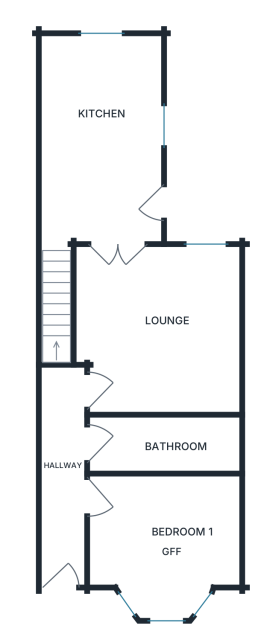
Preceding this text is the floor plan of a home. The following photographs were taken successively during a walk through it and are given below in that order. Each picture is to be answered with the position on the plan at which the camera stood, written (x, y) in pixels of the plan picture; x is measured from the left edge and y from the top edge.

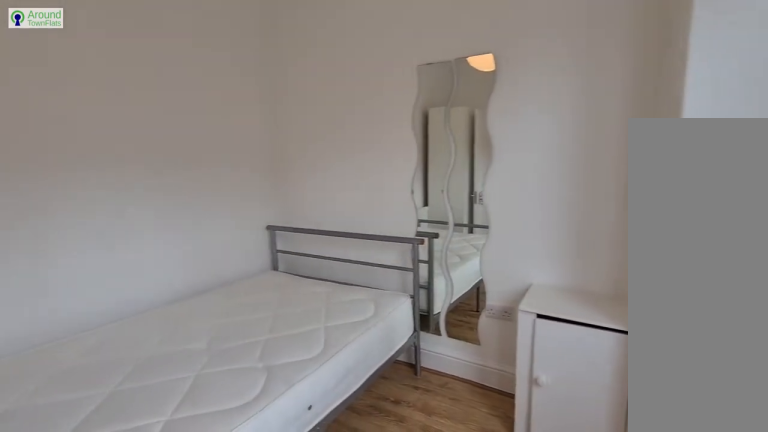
(113, 563)
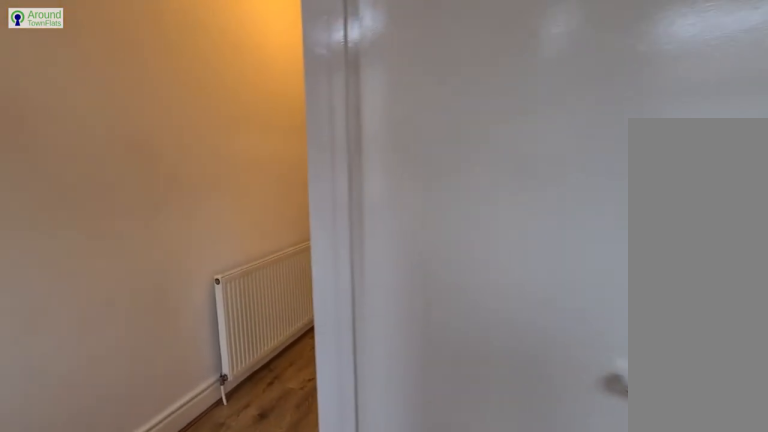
(97, 522)
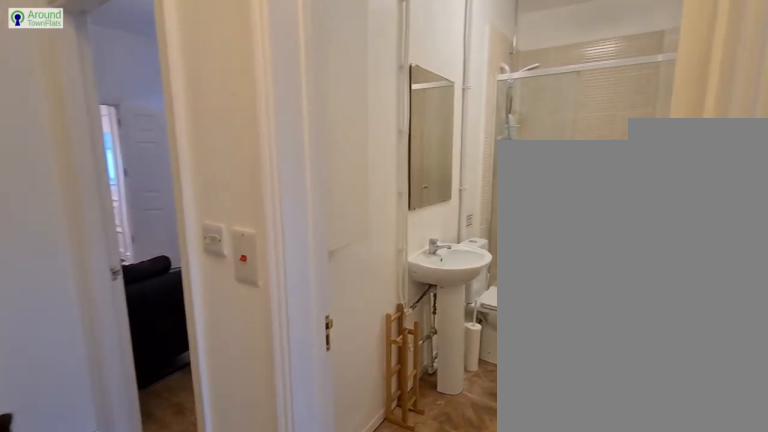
(72, 457)
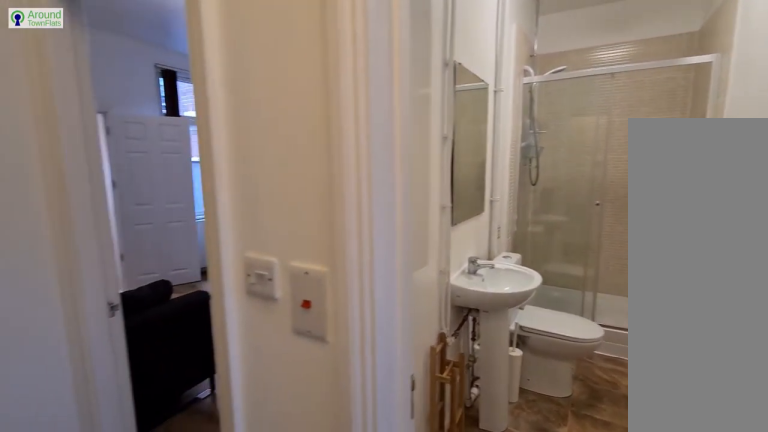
(75, 430)
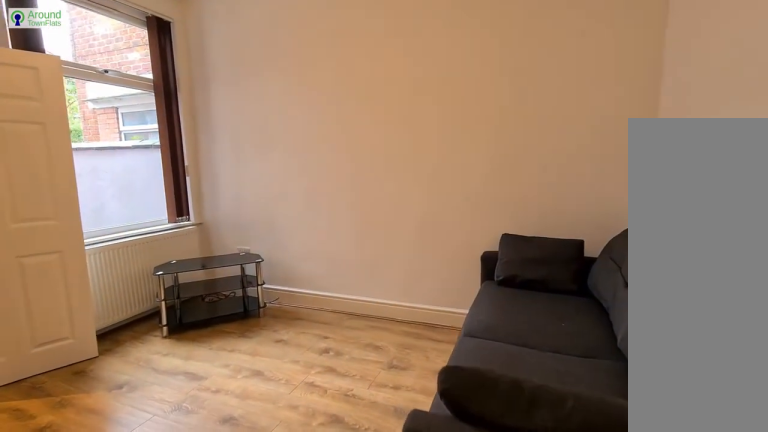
(133, 382)
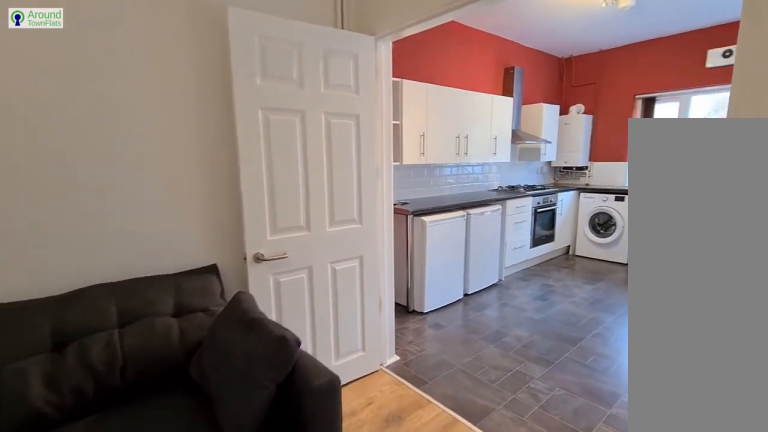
(175, 313)
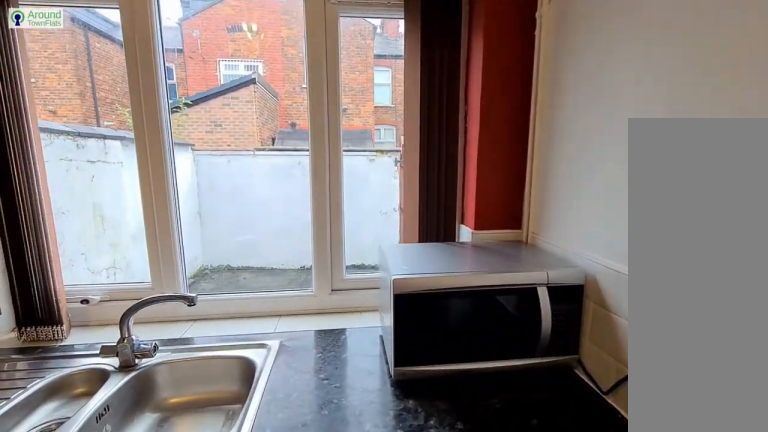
(133, 92)
